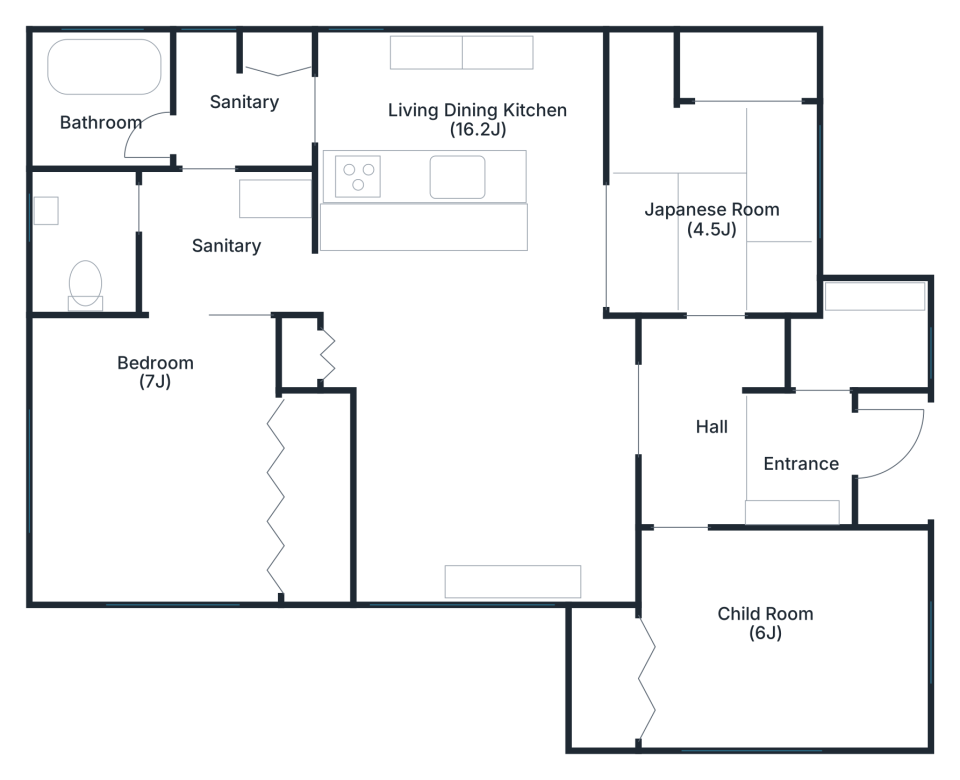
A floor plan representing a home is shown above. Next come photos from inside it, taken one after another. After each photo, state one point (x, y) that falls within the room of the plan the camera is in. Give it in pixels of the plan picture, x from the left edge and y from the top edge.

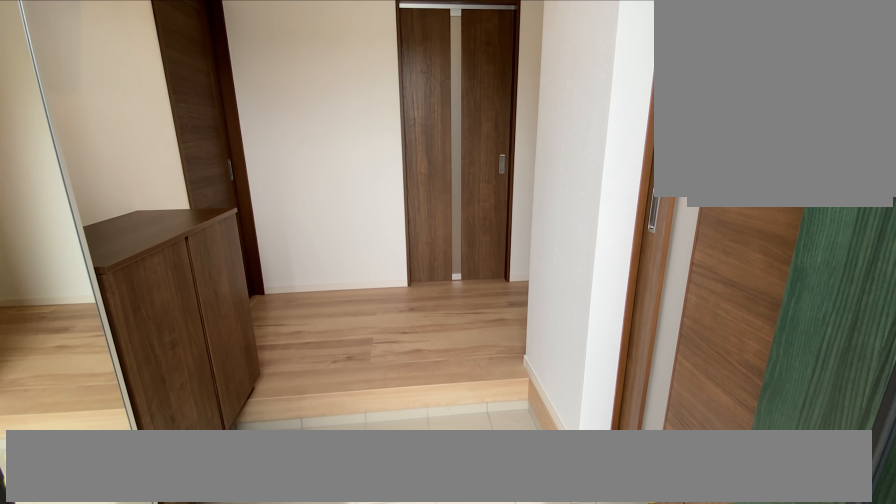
(797, 451)
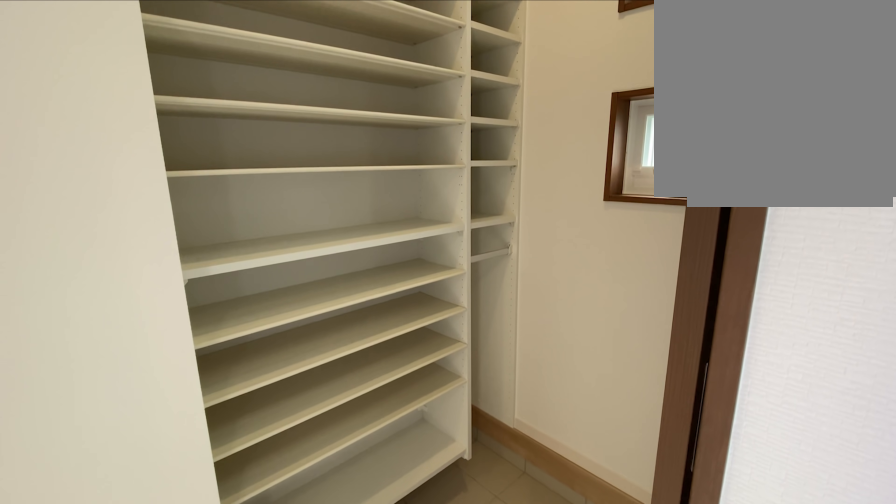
(862, 341)
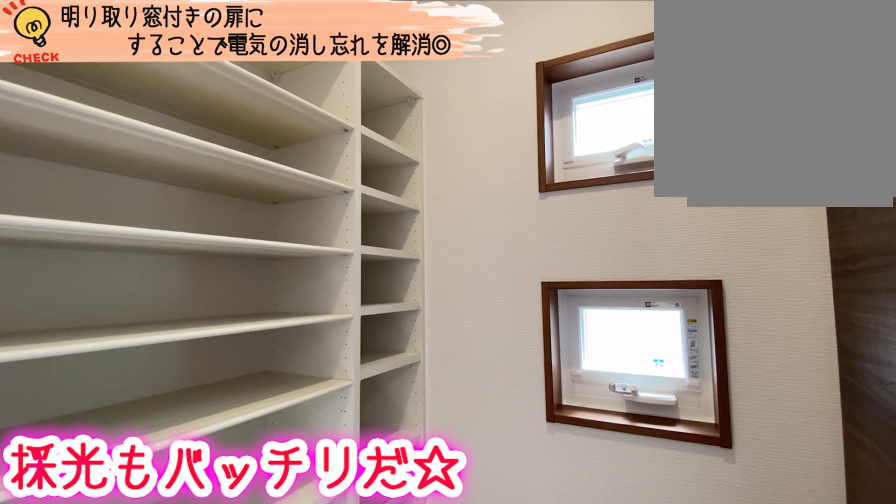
(862, 342)
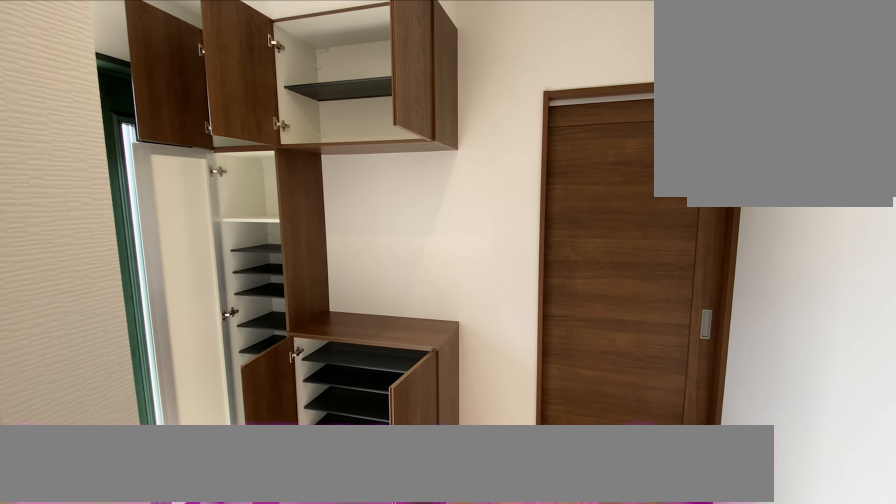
(796, 451)
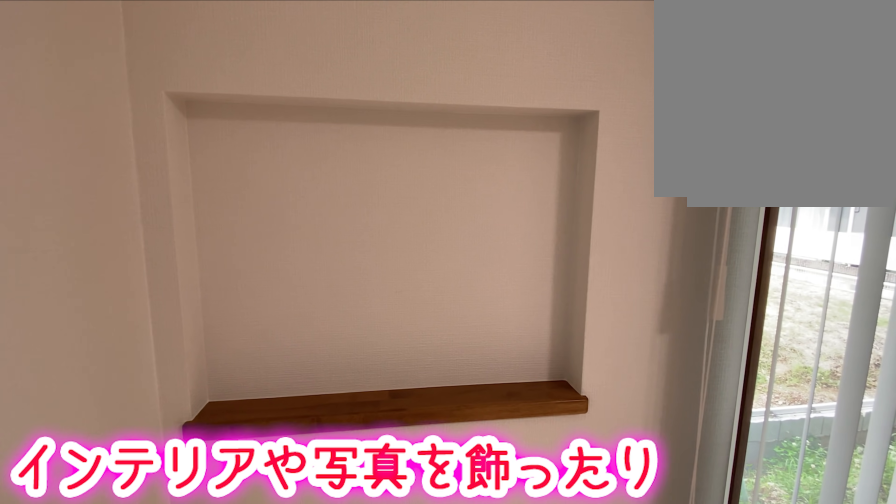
(483, 405)
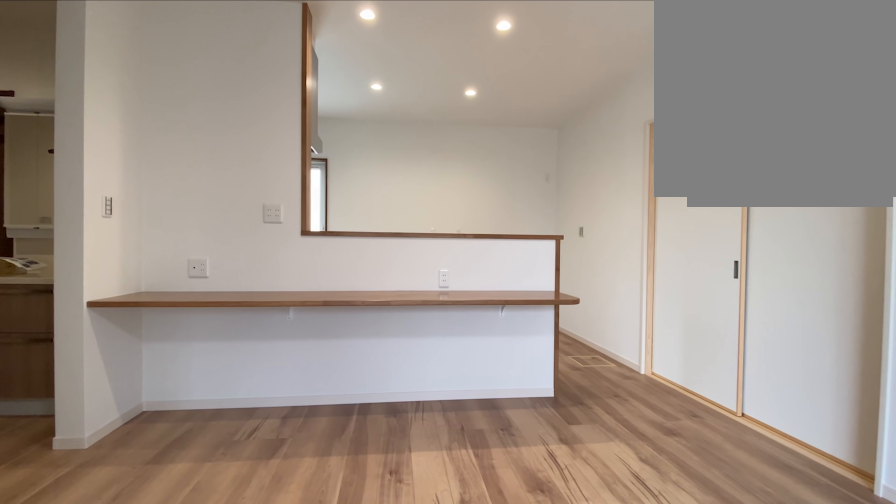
(483, 405)
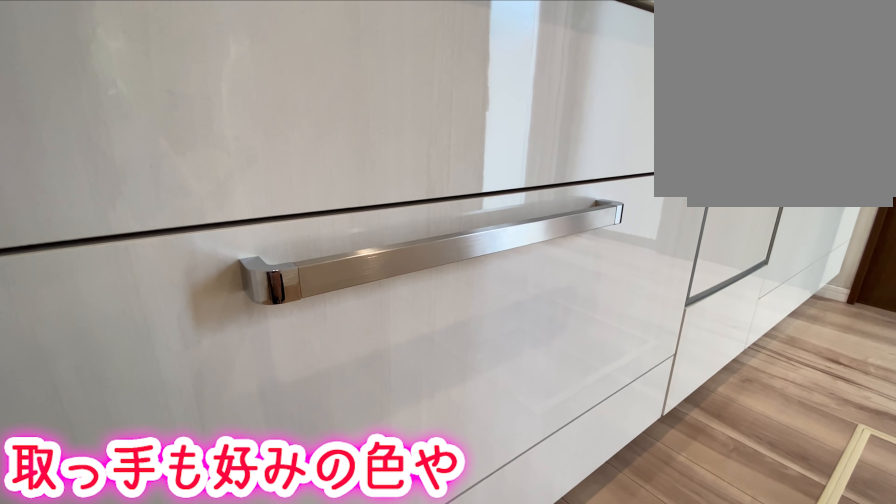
(428, 115)
